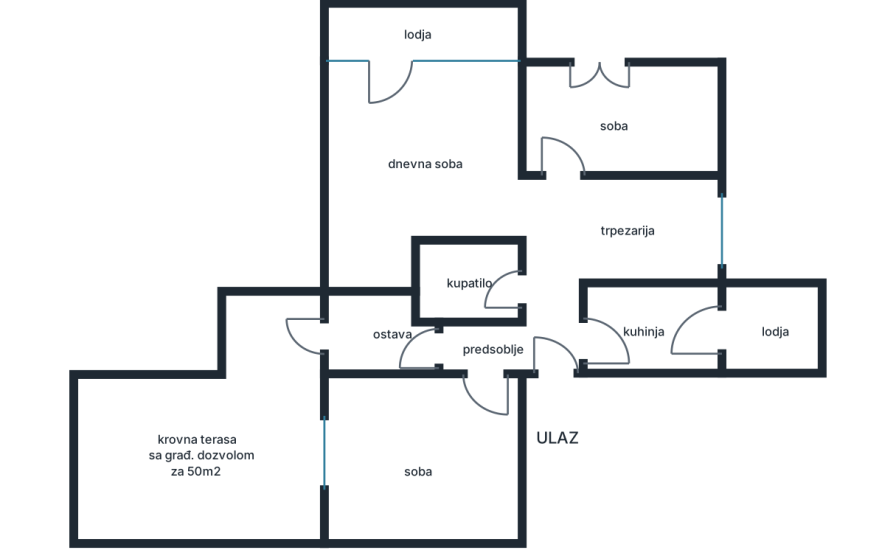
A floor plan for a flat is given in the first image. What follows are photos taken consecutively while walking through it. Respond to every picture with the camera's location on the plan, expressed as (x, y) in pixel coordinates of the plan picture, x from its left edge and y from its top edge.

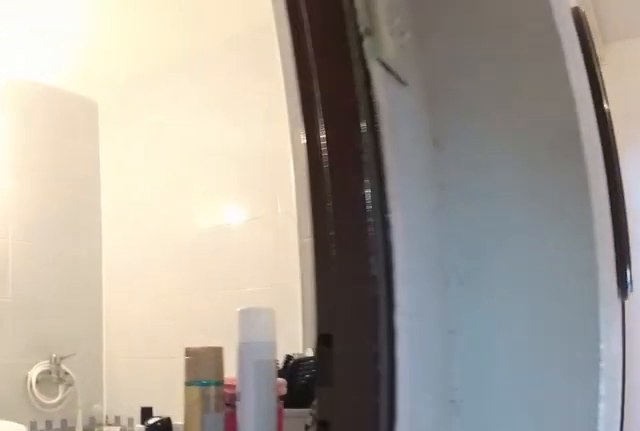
(561, 314)
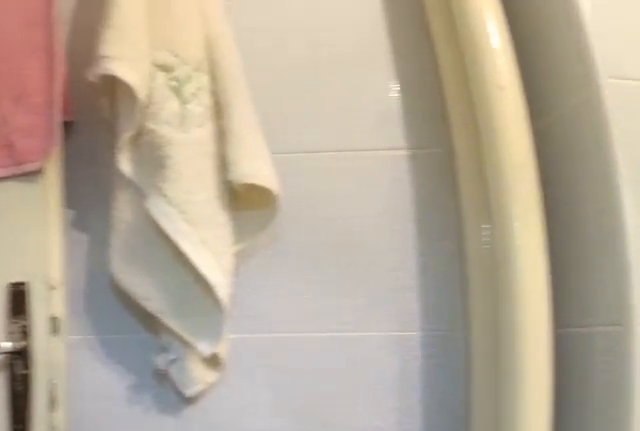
(425, 276)
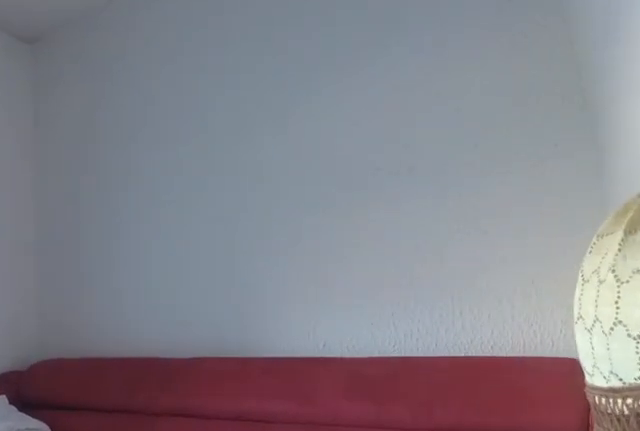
(574, 153)
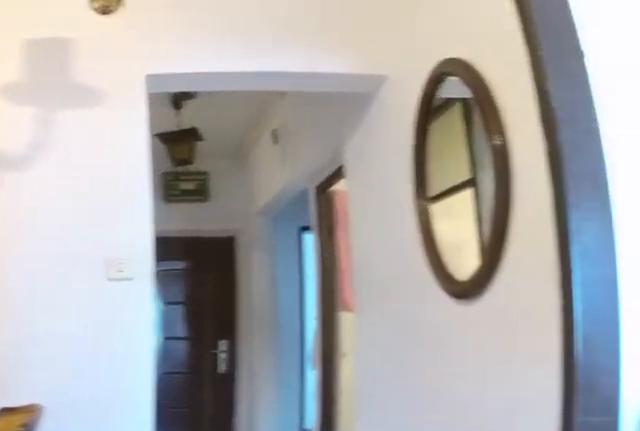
(546, 172)
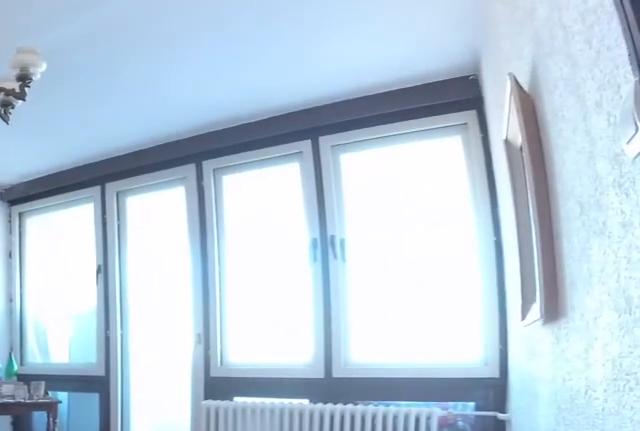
(516, 218)
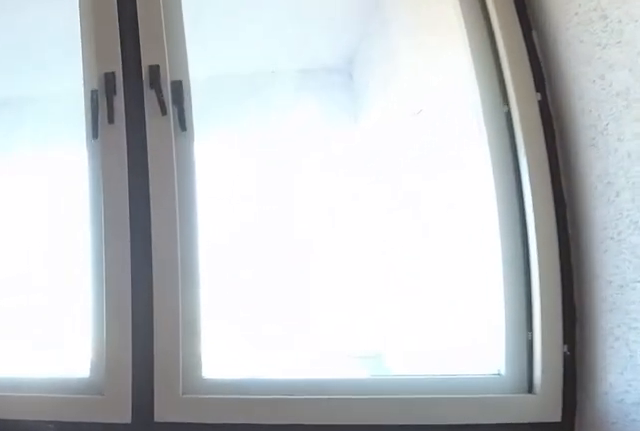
(495, 137)
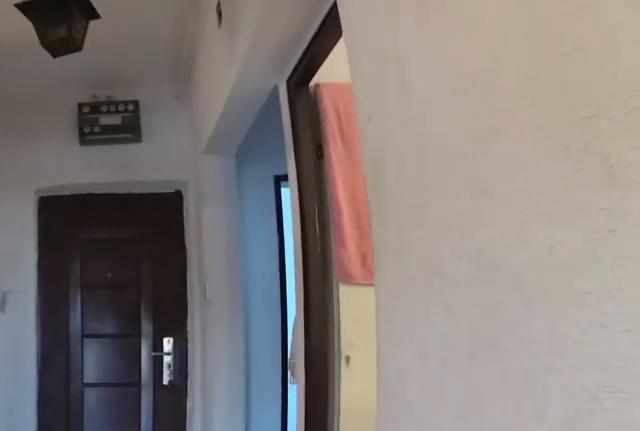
(557, 227)
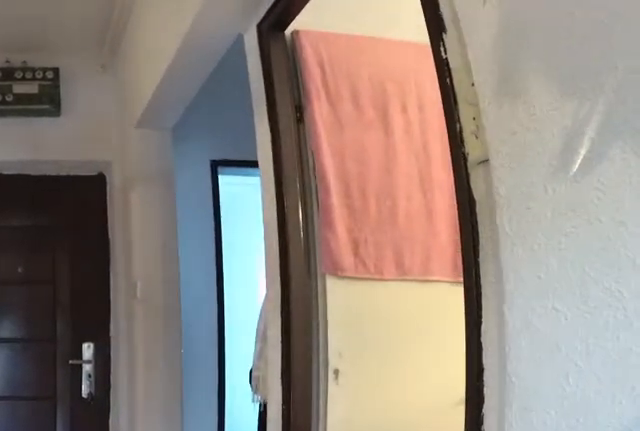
(556, 241)
